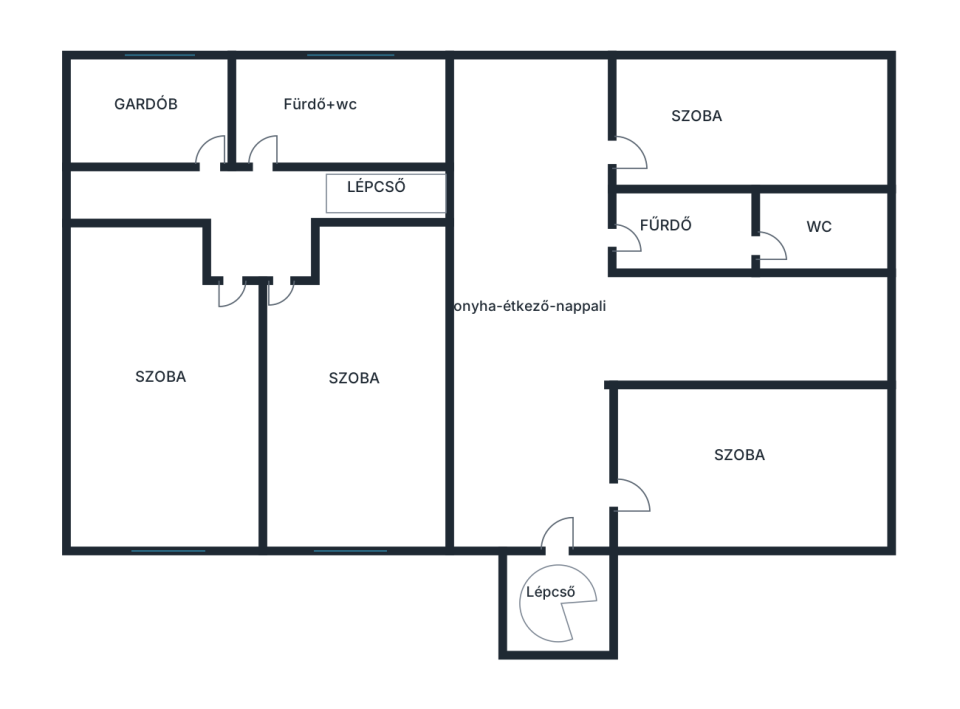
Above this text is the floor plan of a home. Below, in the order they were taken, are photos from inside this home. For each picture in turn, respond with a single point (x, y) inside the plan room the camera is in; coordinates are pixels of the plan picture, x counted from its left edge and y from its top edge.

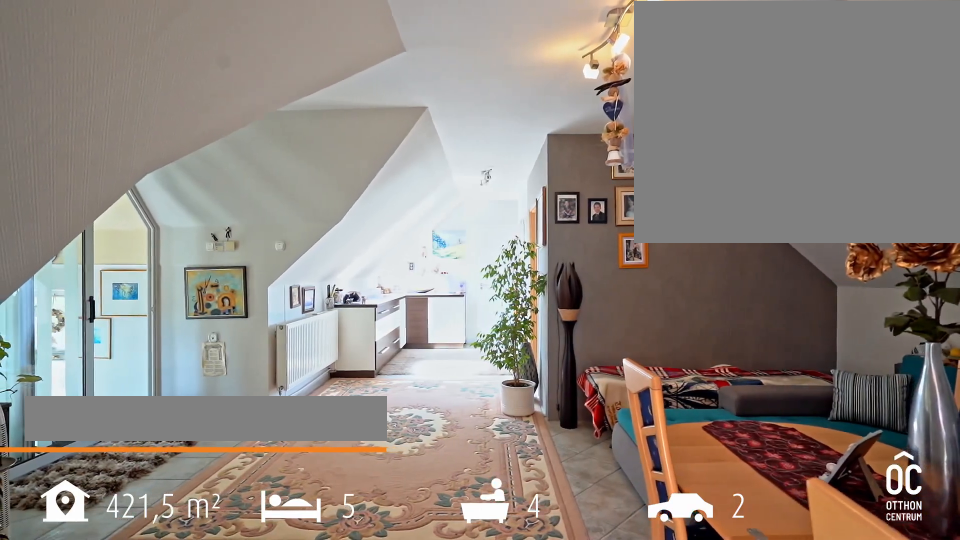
(584, 324)
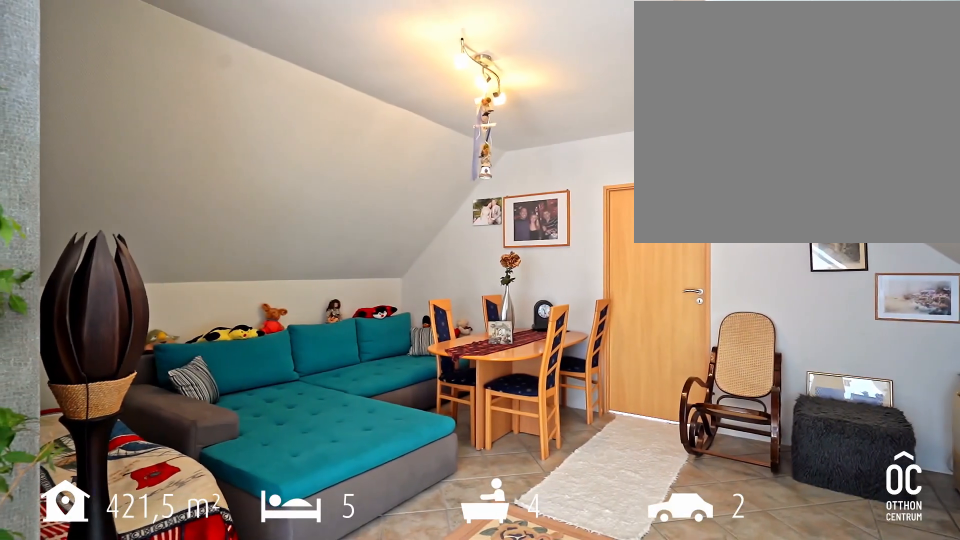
(584, 324)
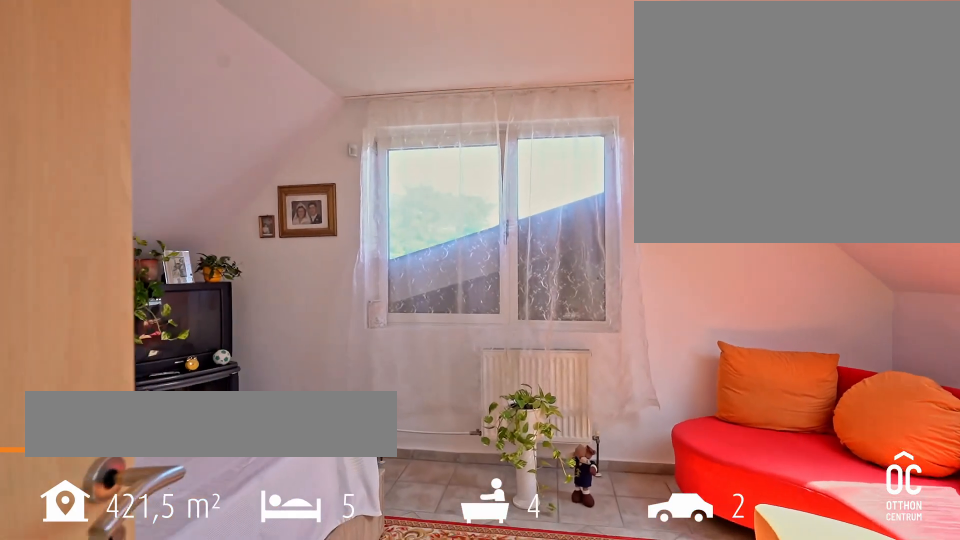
(753, 469)
